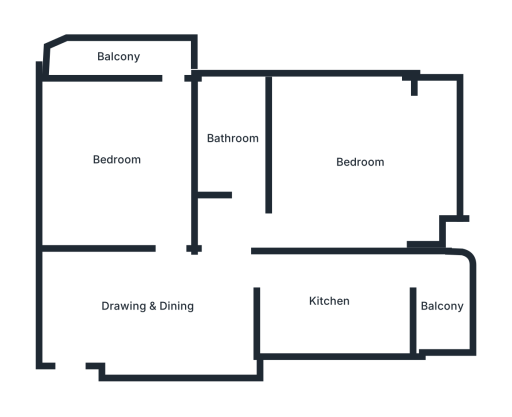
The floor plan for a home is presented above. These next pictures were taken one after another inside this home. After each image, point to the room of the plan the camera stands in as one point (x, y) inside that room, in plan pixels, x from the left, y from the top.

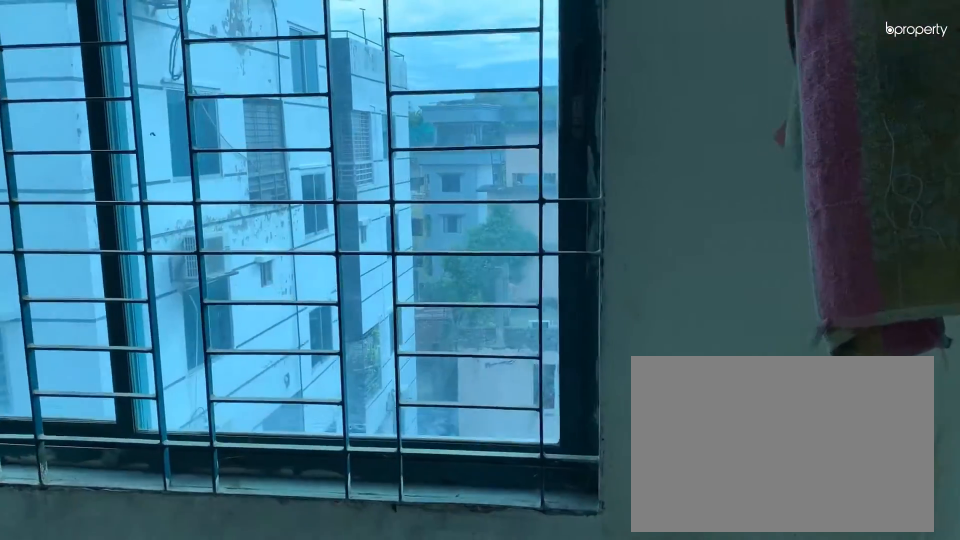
(358, 162)
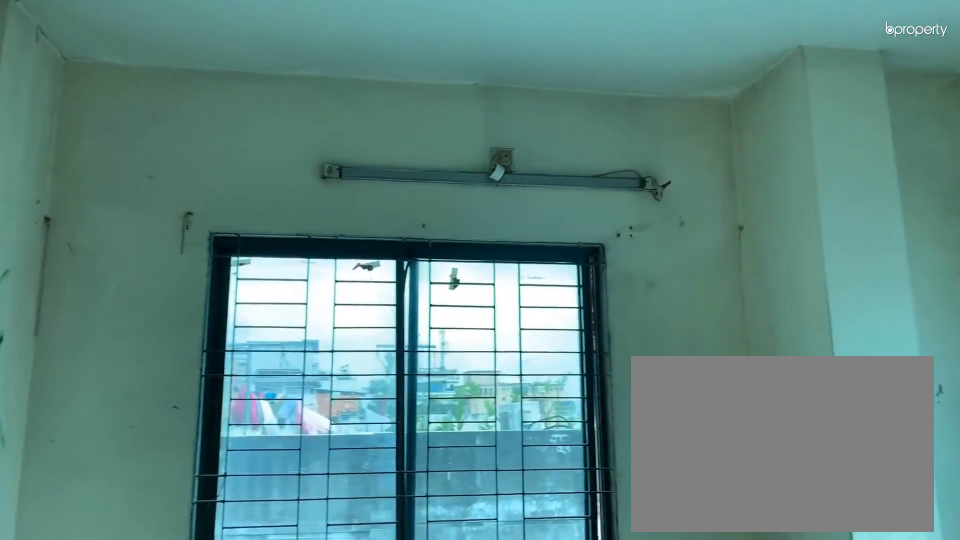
(358, 161)
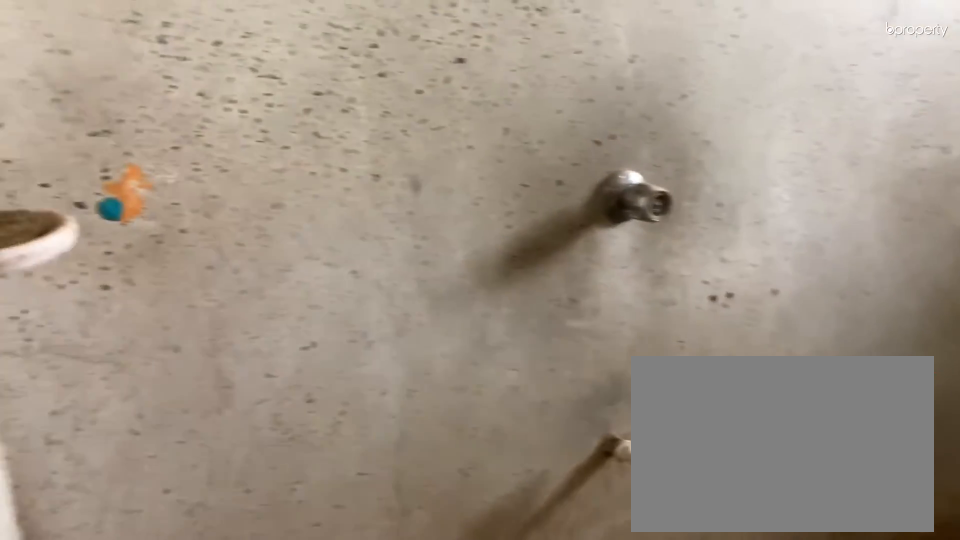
(233, 139)
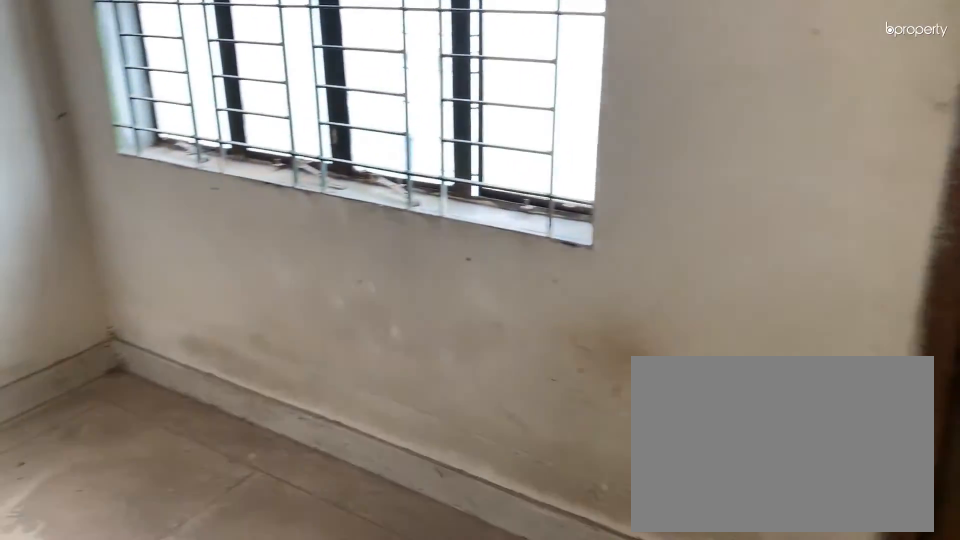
(116, 161)
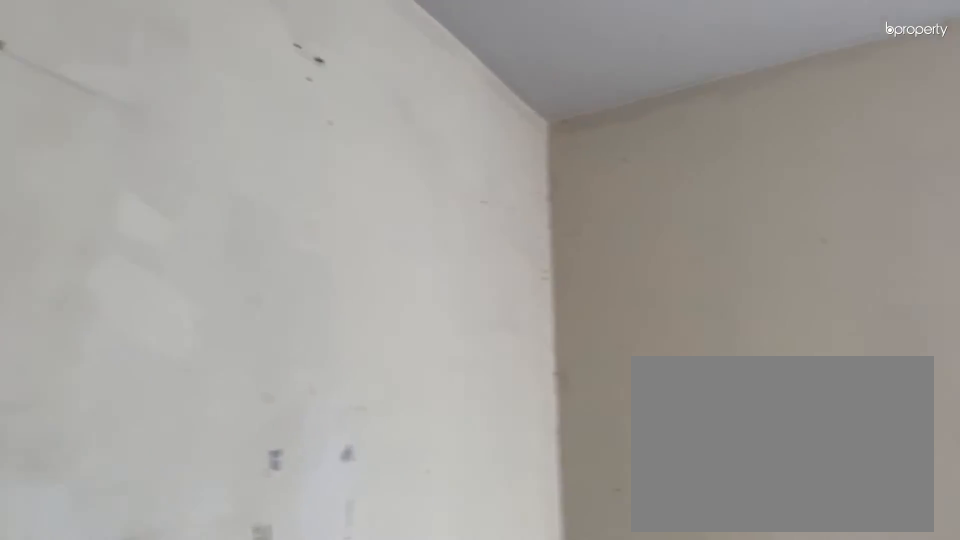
(116, 161)
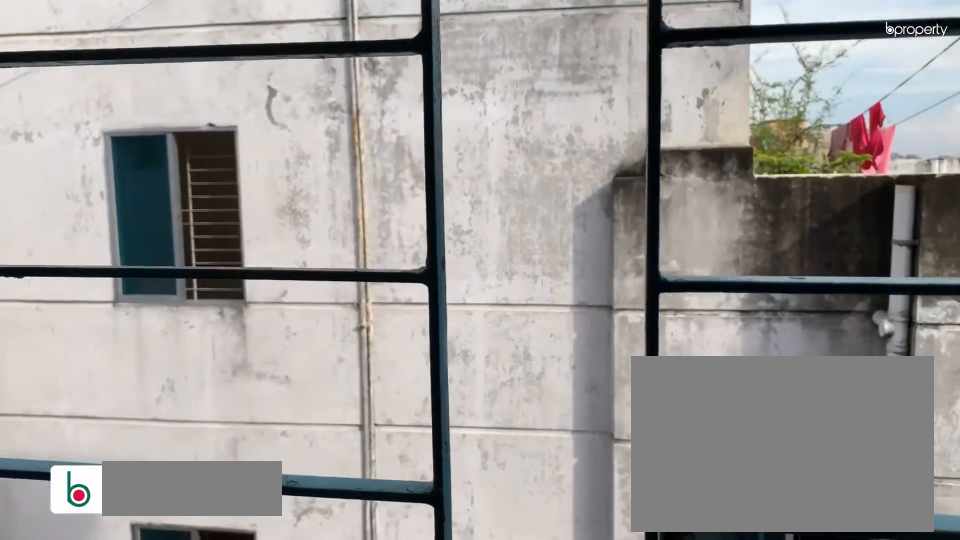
(119, 57)
